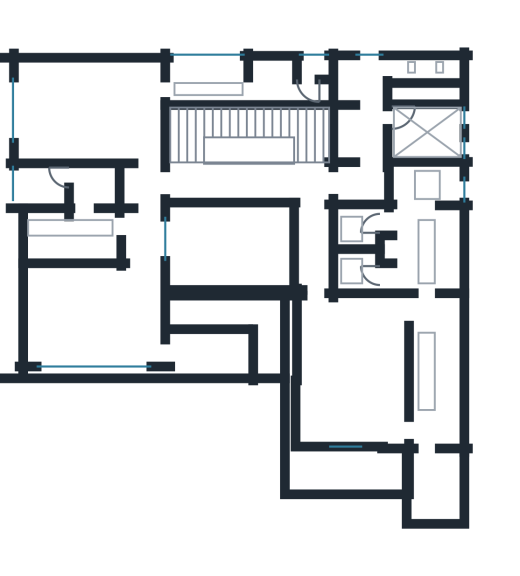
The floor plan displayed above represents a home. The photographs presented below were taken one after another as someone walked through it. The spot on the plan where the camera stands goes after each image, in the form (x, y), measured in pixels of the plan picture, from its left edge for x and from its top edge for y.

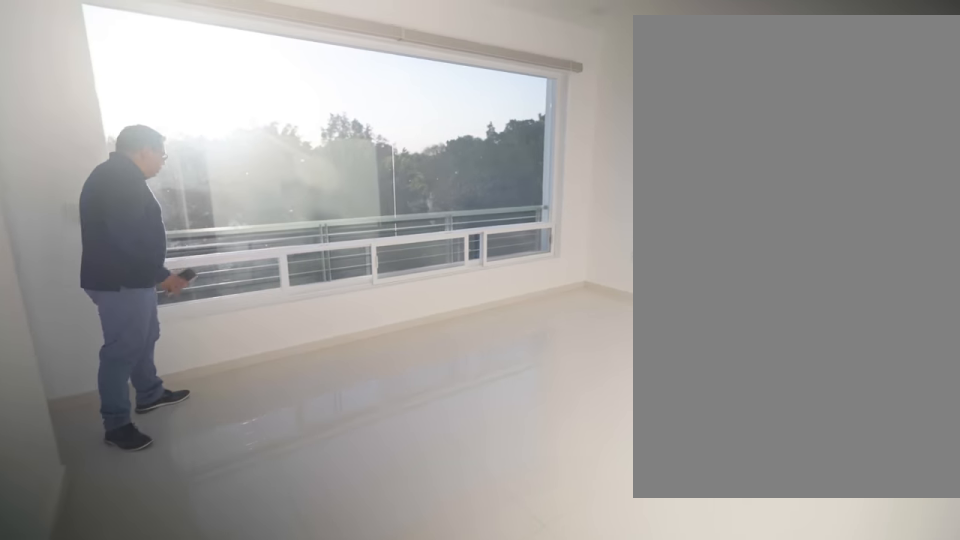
(141, 269)
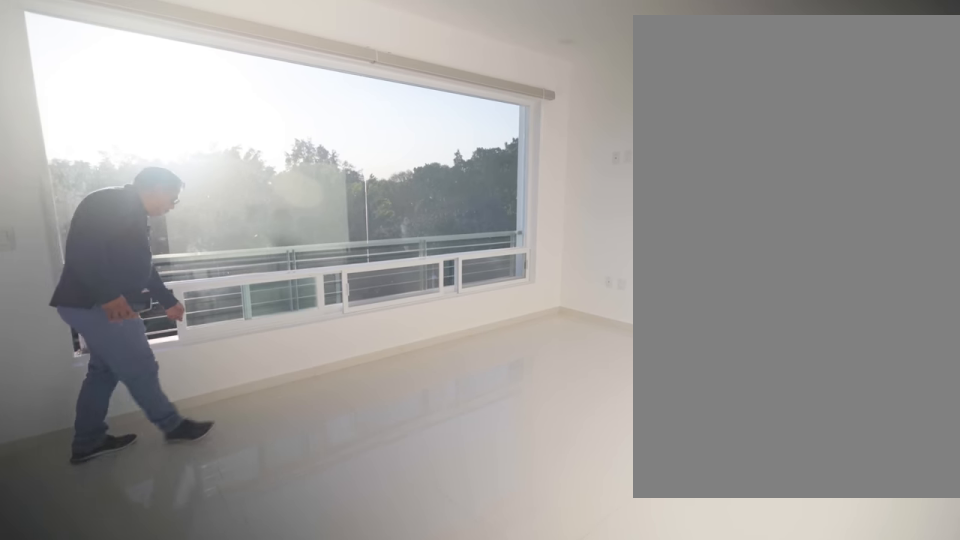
(141, 269)
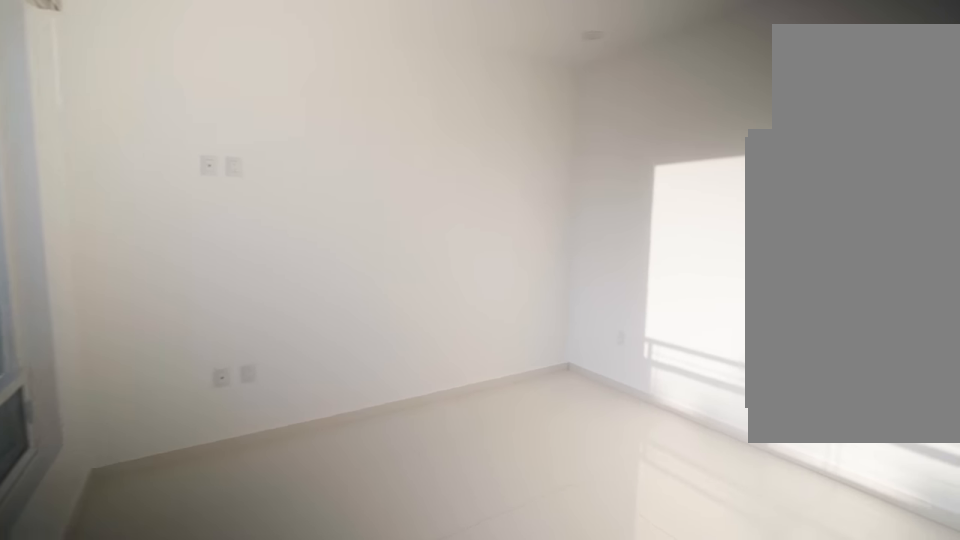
(137, 279)
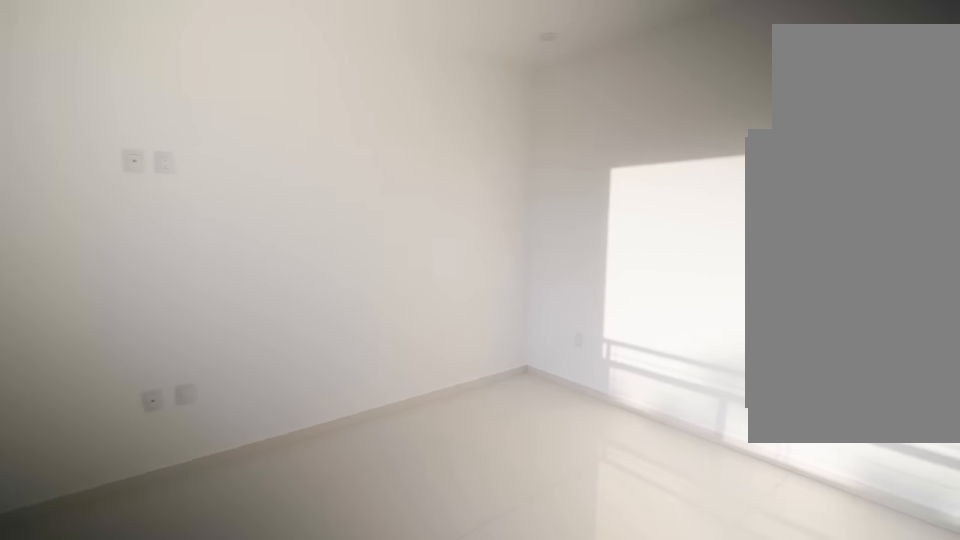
(141, 308)
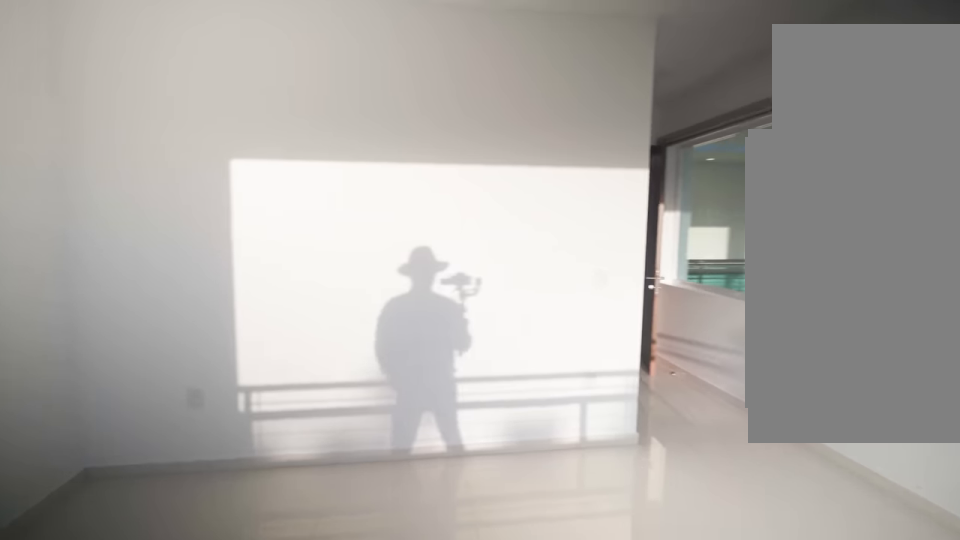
(95, 344)
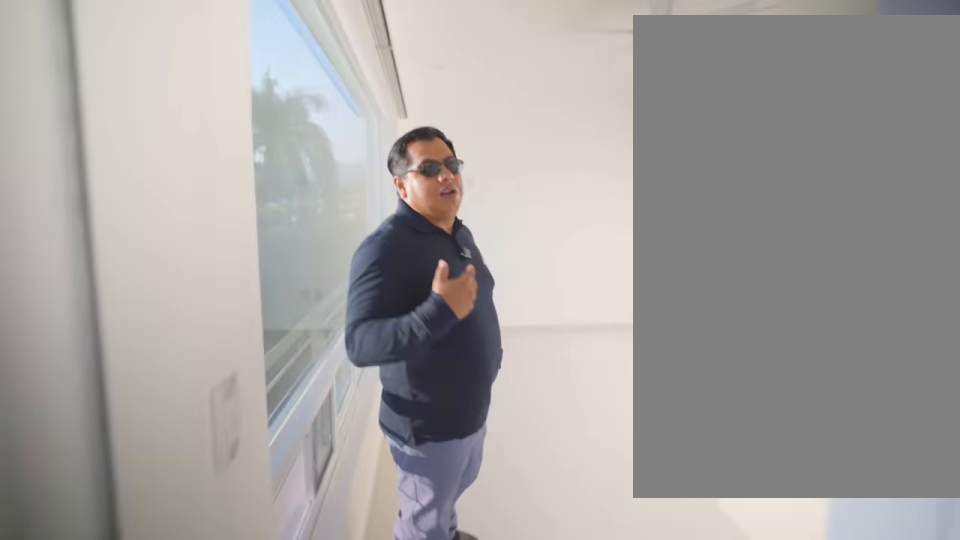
(161, 349)
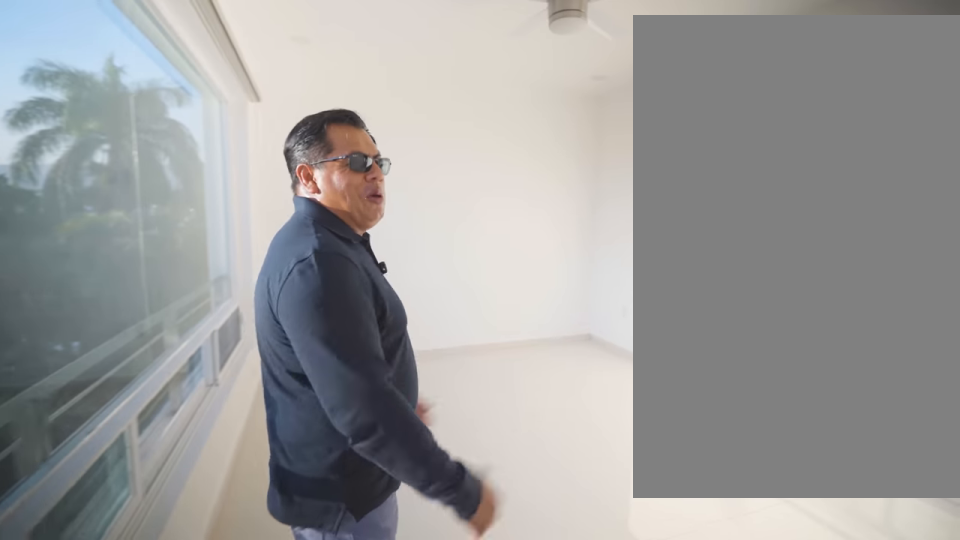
(143, 349)
